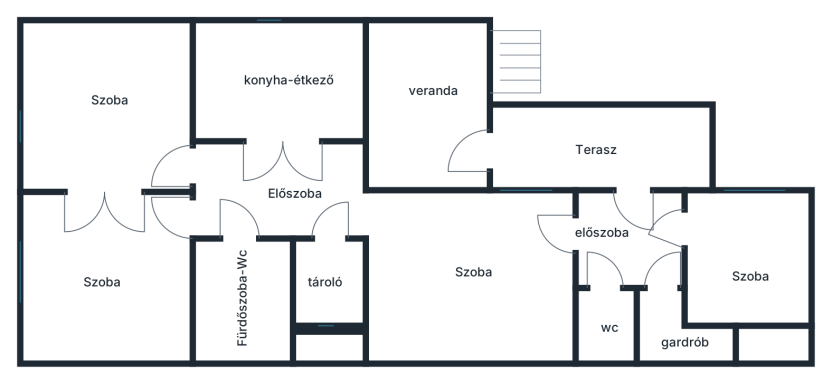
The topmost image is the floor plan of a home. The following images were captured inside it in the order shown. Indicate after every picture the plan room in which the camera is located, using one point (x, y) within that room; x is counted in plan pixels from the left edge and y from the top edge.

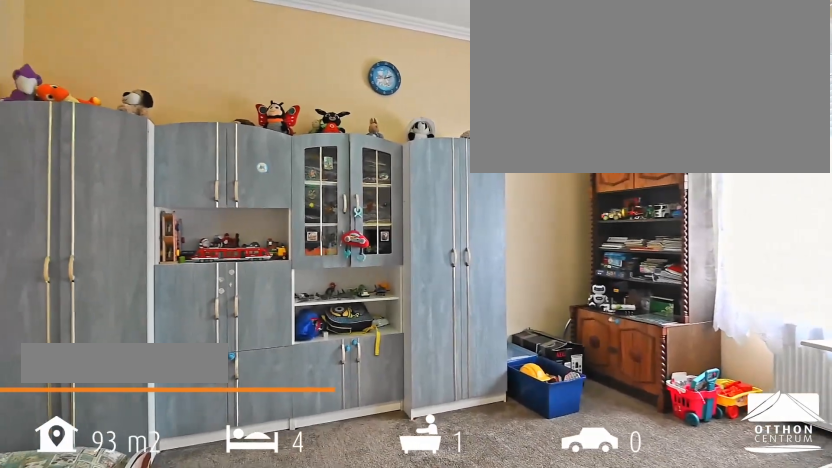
(104, 286)
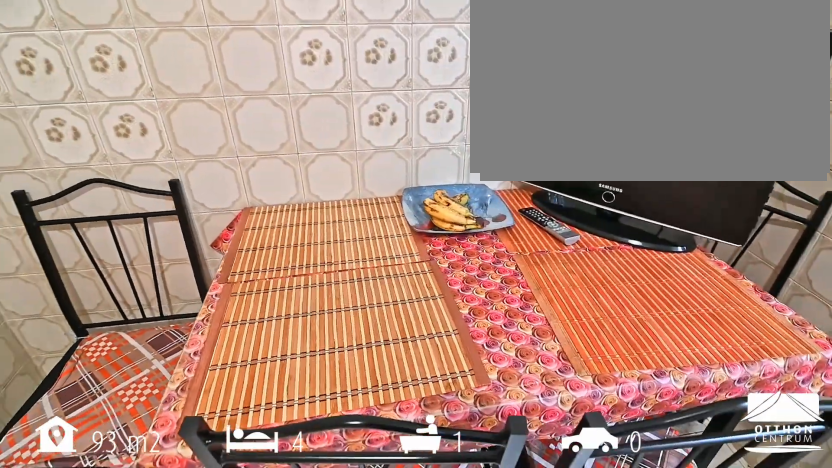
(282, 88)
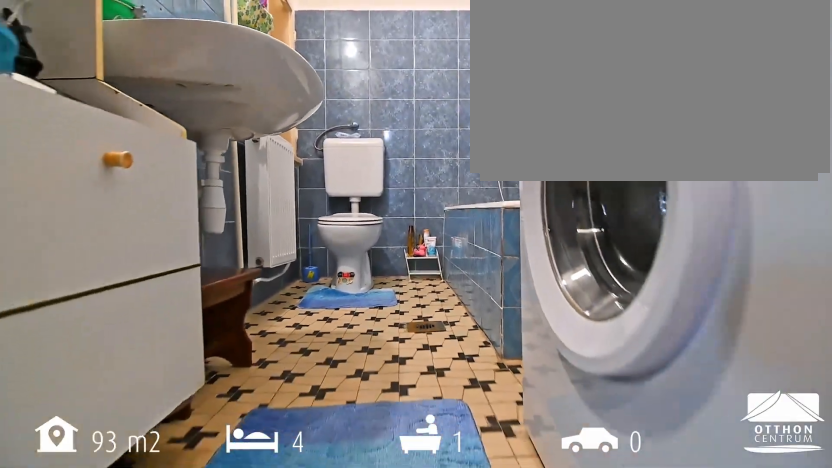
(242, 296)
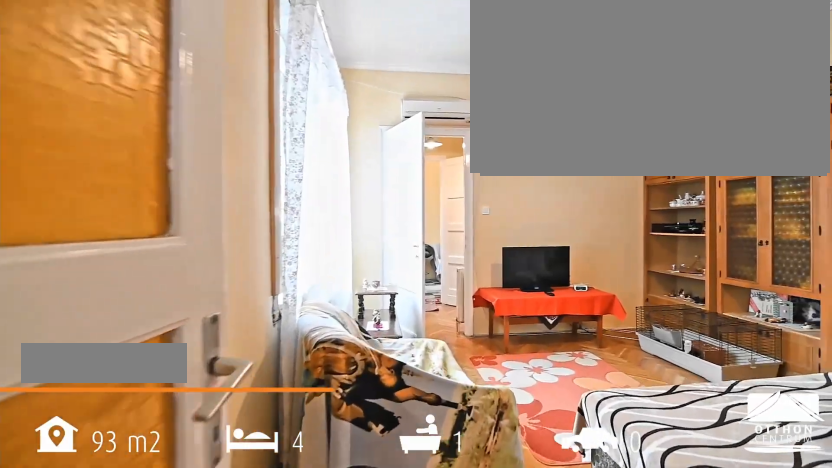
(472, 278)
